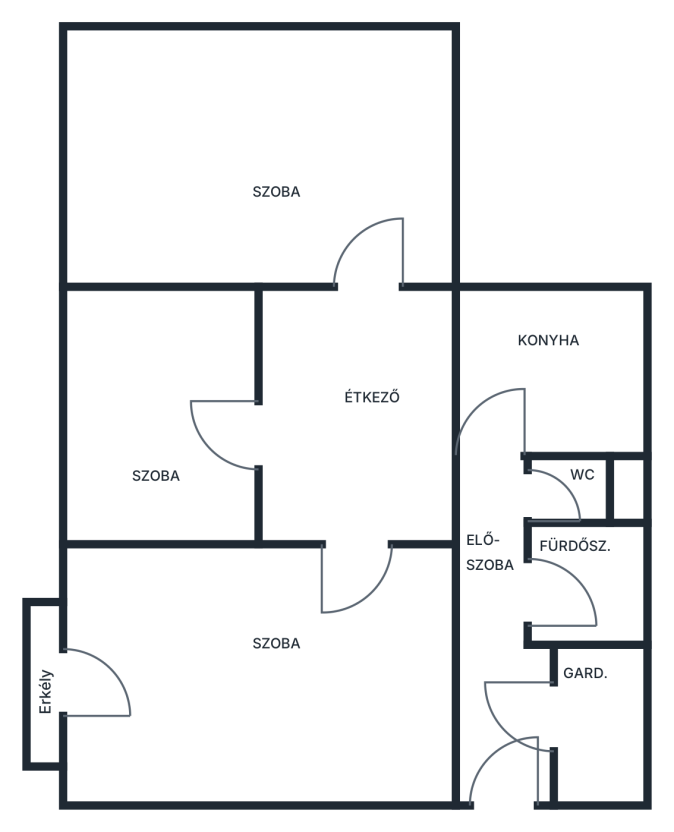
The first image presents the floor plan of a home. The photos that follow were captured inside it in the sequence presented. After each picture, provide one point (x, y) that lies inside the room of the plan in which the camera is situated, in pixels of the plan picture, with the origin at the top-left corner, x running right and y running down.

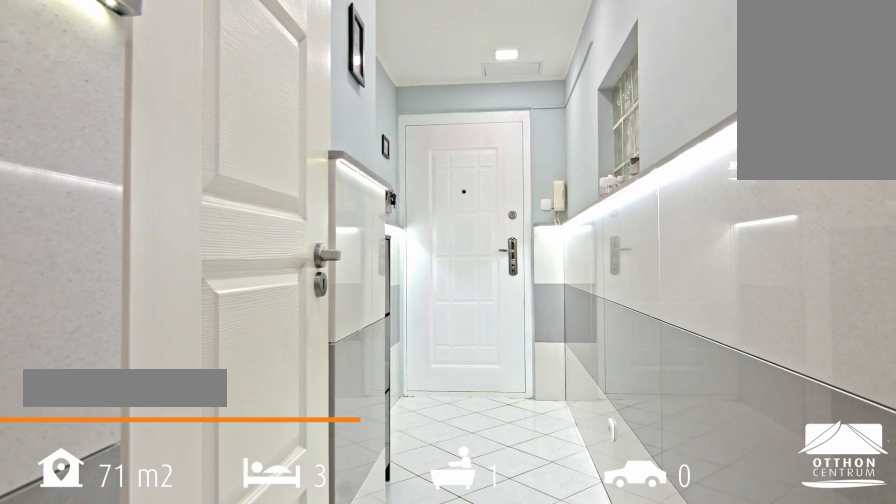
(493, 621)
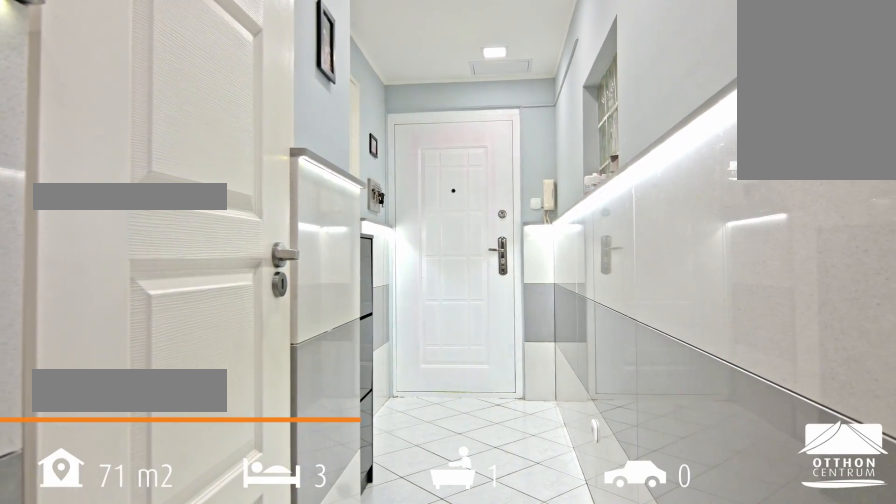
(493, 621)
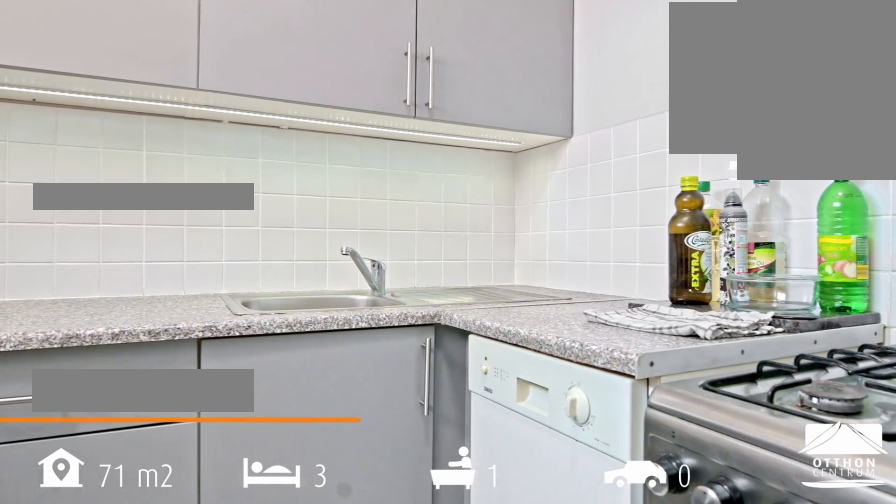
(571, 388)
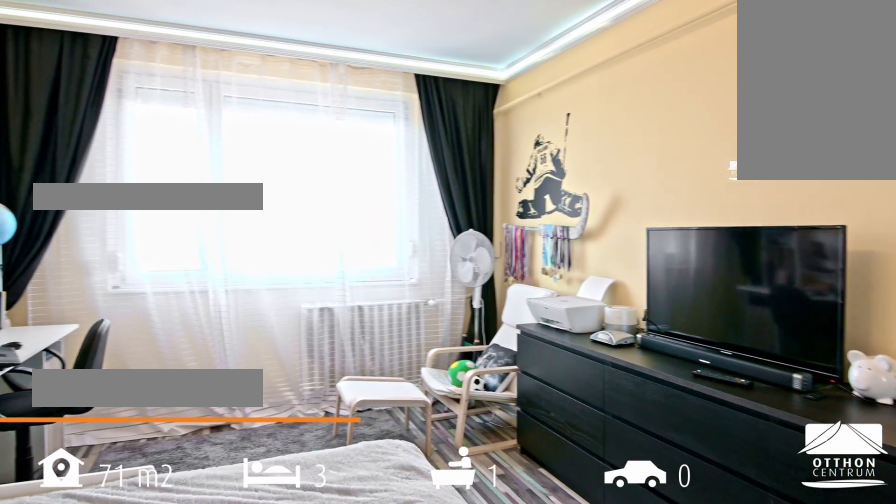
(253, 149)
